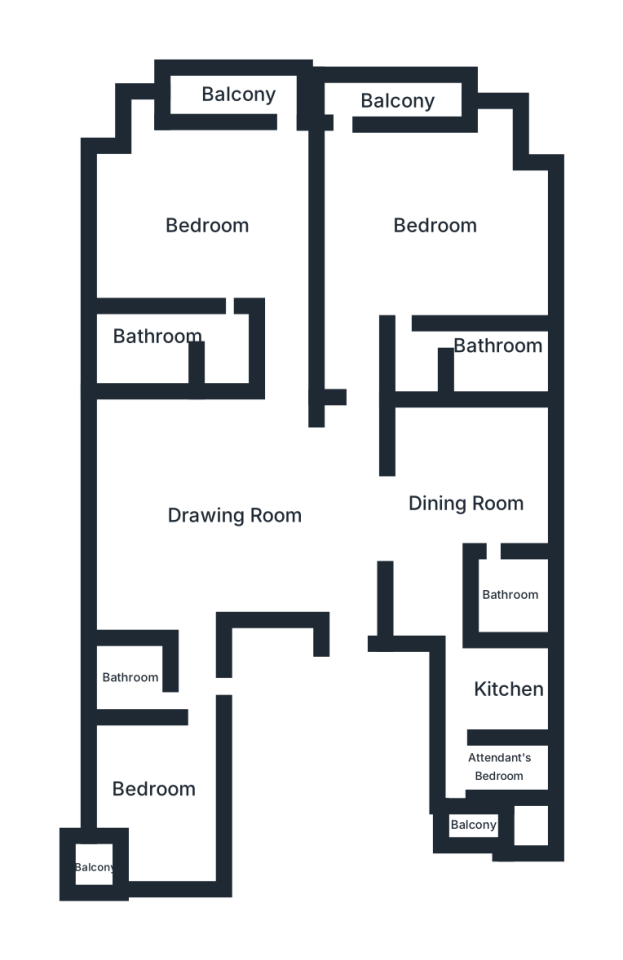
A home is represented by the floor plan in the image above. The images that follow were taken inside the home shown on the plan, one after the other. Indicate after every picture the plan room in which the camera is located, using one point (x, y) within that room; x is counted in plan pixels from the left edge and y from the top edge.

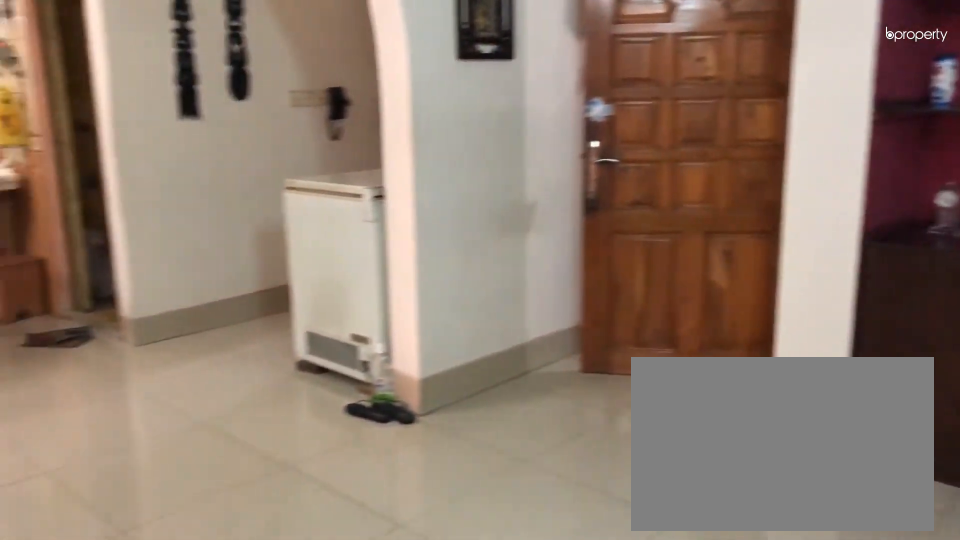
(237, 523)
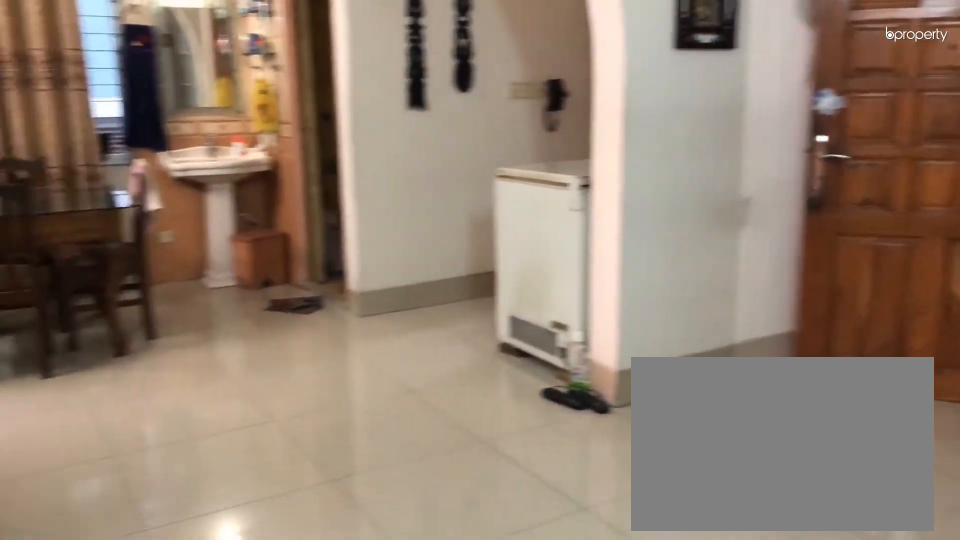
(237, 523)
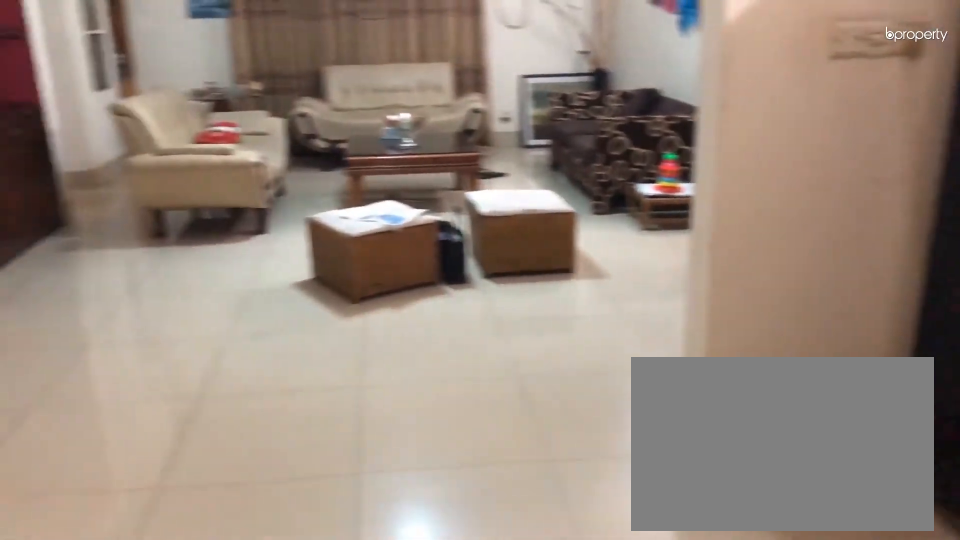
(469, 504)
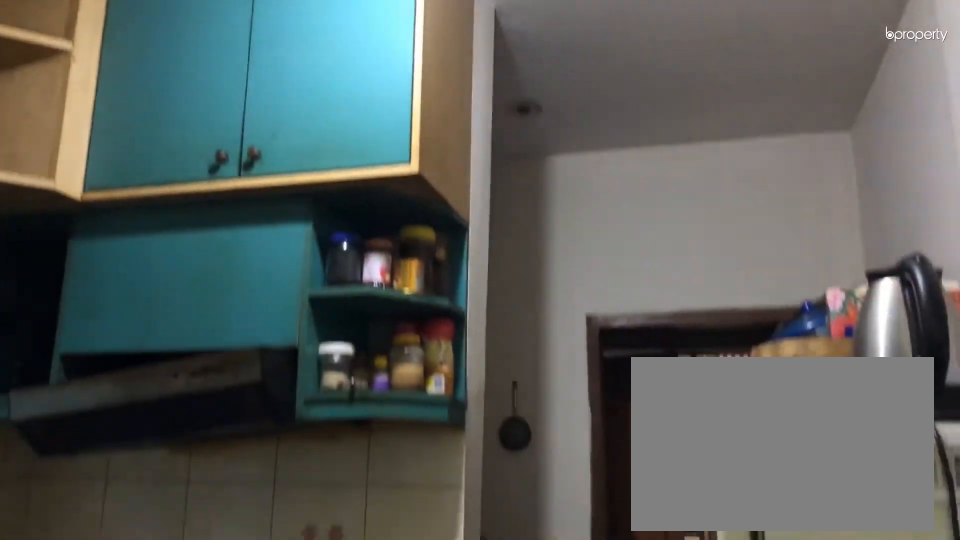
(498, 683)
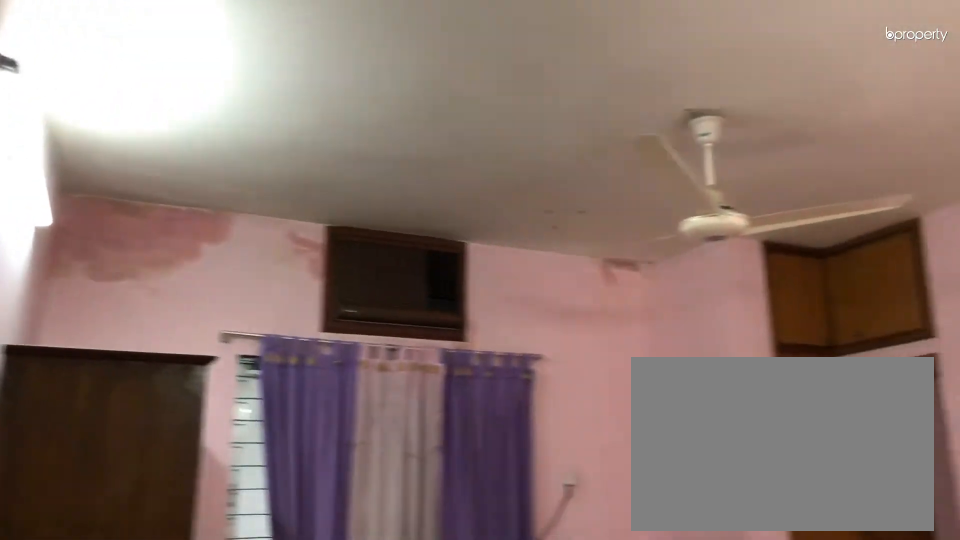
(208, 227)
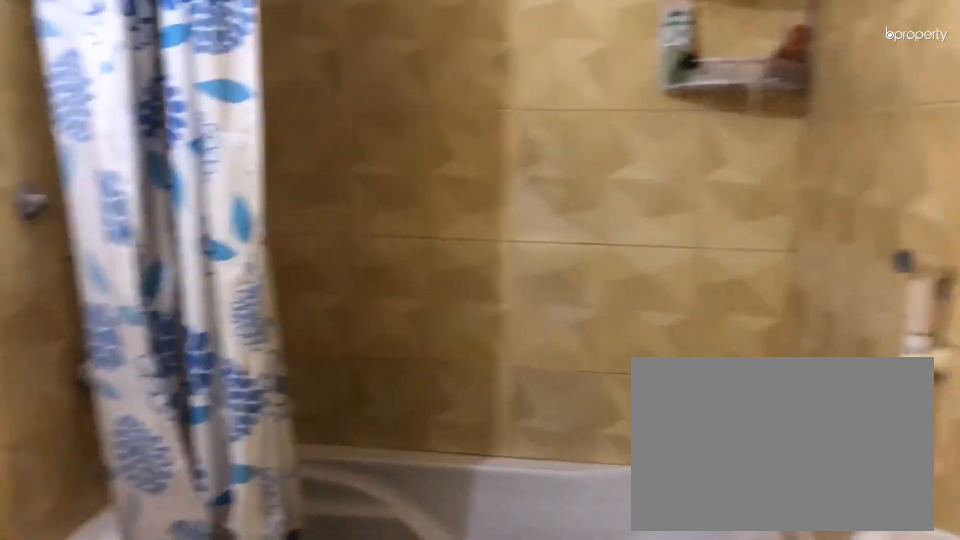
(159, 350)
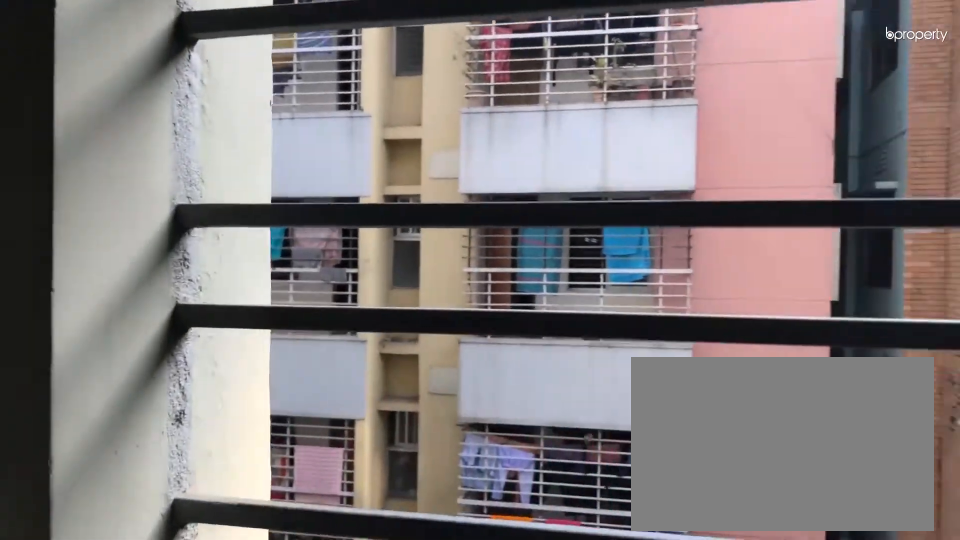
(243, 97)
